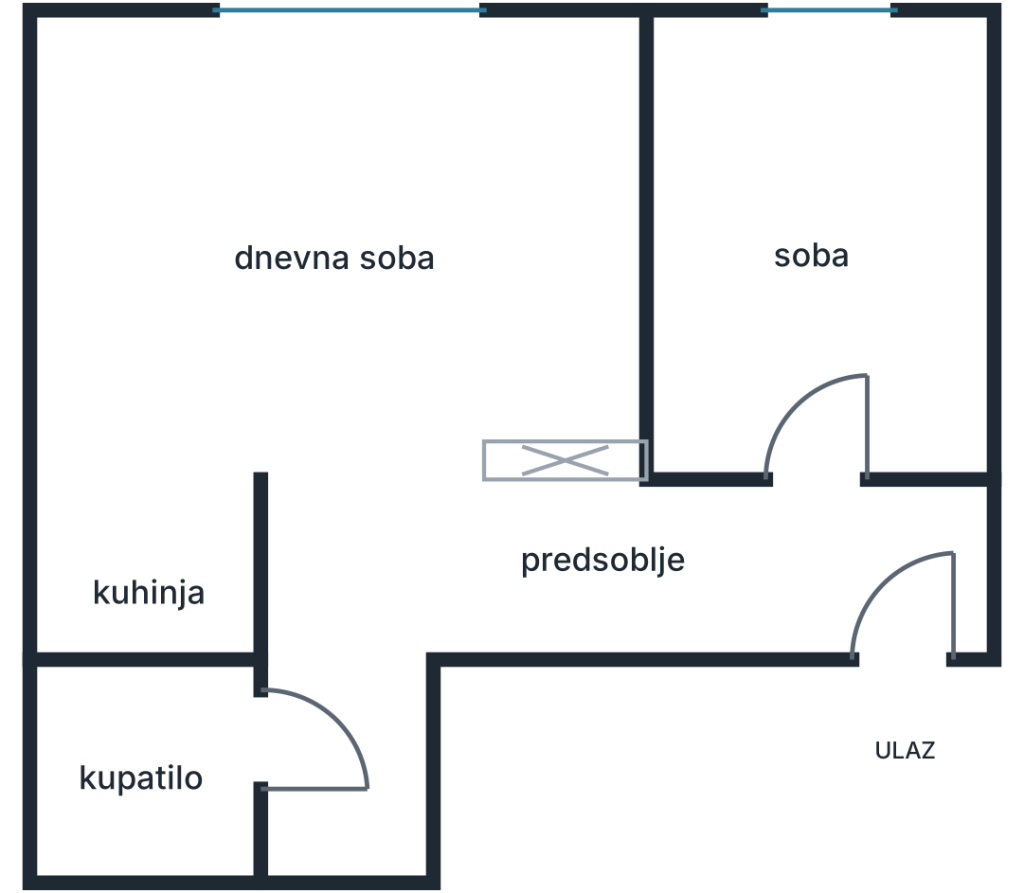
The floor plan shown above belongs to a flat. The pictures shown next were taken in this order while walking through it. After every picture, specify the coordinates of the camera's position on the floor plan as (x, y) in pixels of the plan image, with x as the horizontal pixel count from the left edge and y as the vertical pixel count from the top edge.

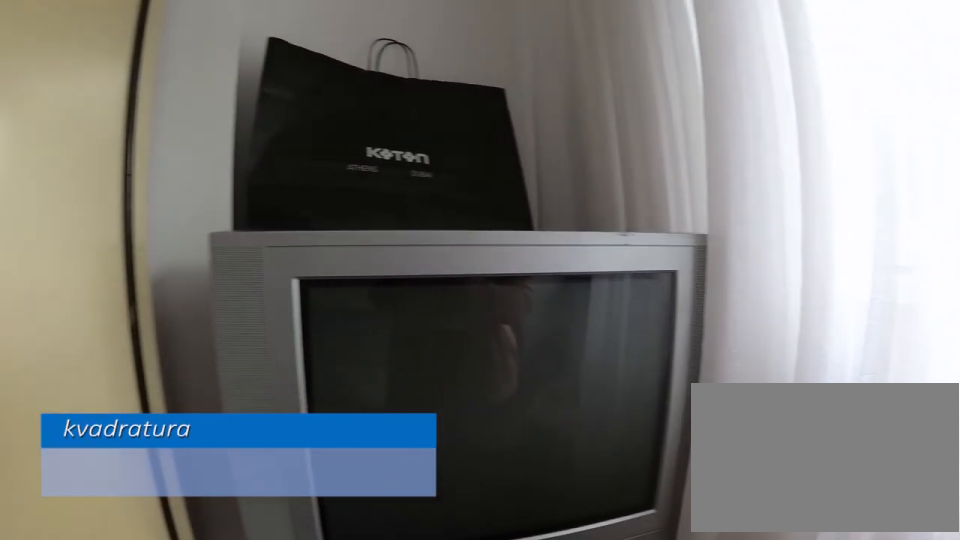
(857, 151)
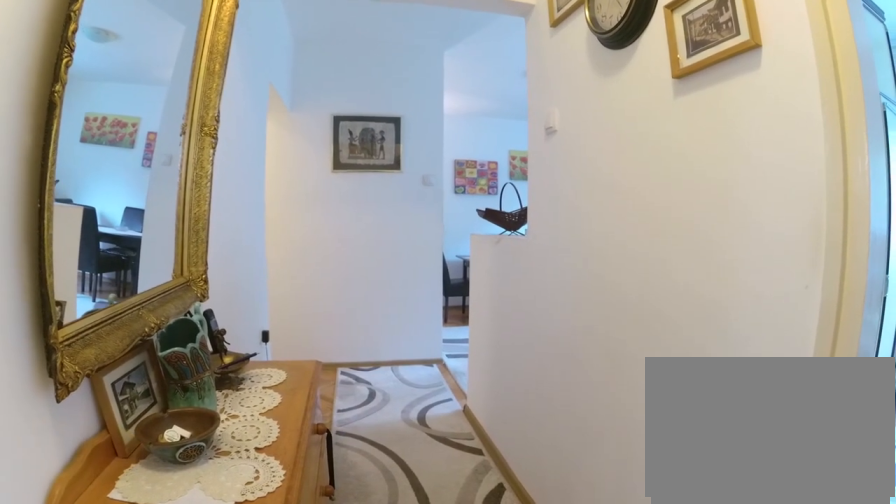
(859, 542)
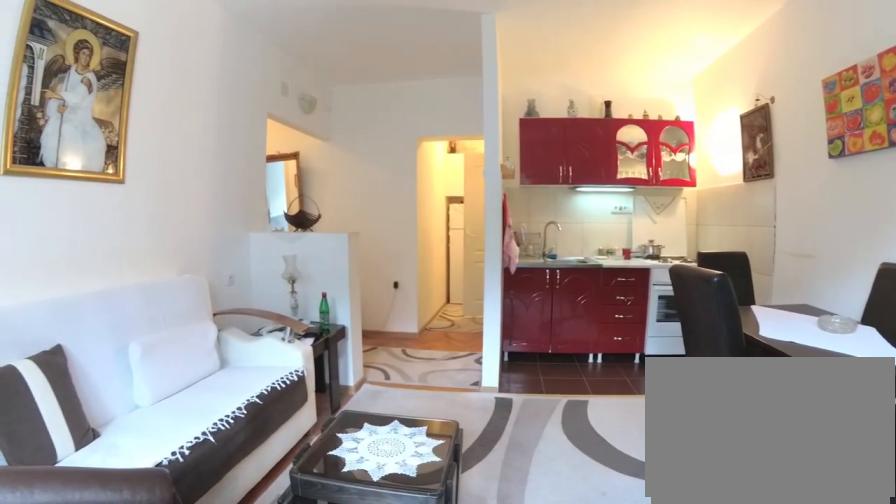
(417, 102)
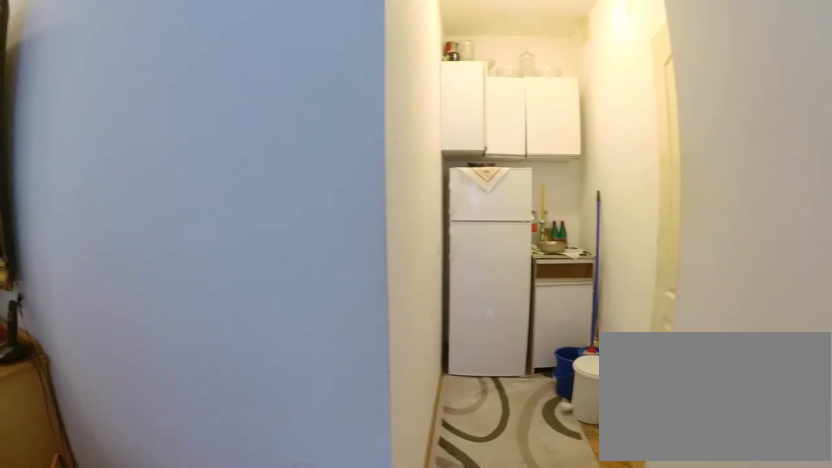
(334, 546)
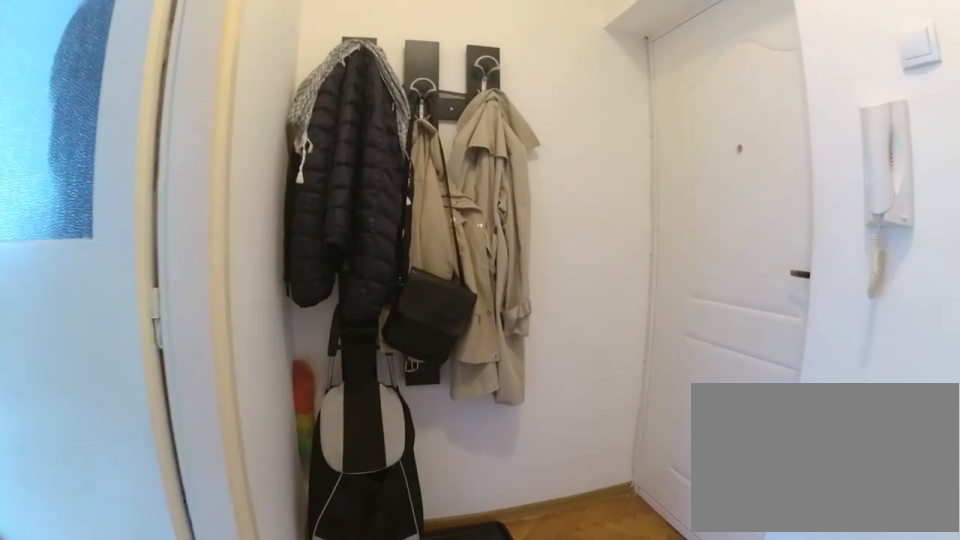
(709, 576)
